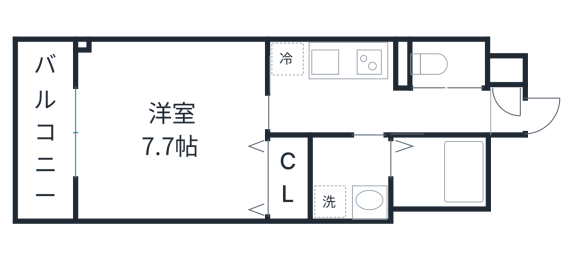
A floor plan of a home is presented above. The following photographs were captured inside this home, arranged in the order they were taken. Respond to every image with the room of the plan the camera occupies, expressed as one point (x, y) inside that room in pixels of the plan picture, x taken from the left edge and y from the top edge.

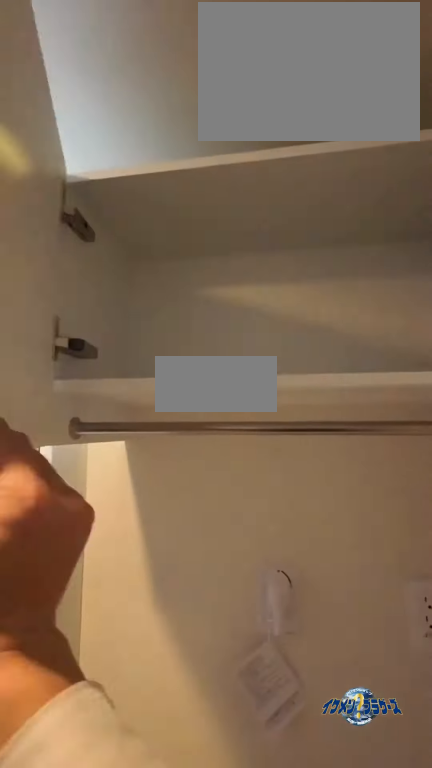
(354, 191)
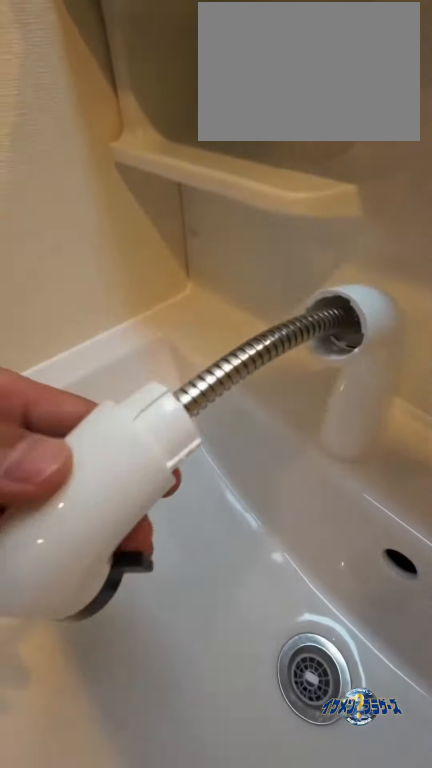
(354, 191)
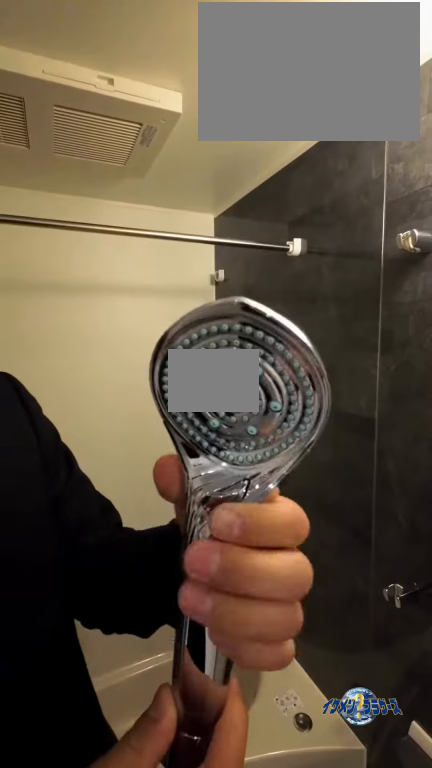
(441, 174)
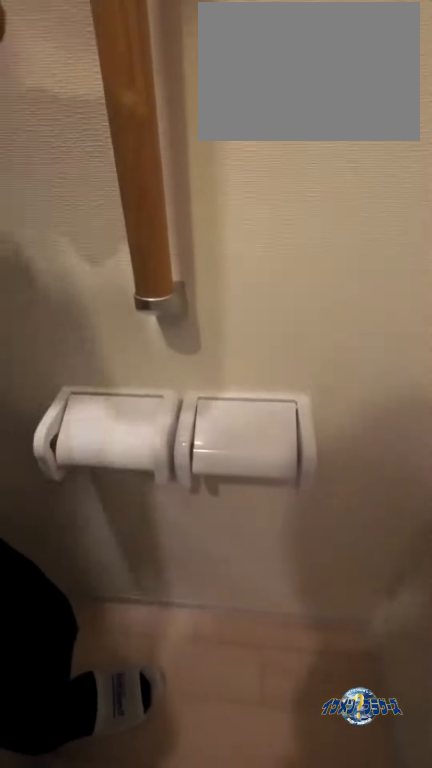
(450, 64)
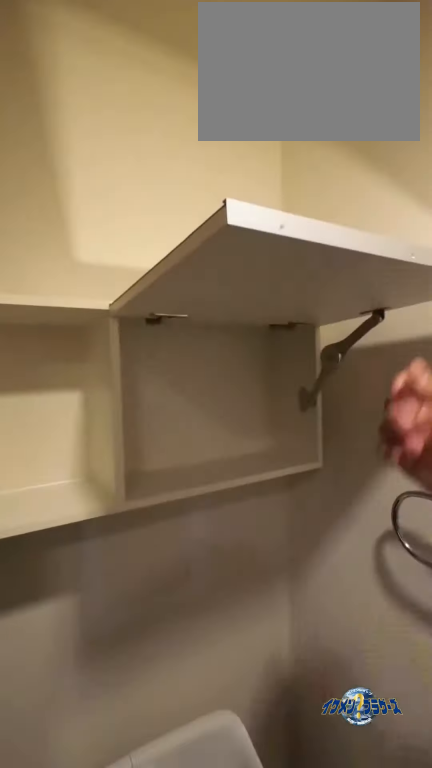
(450, 64)
